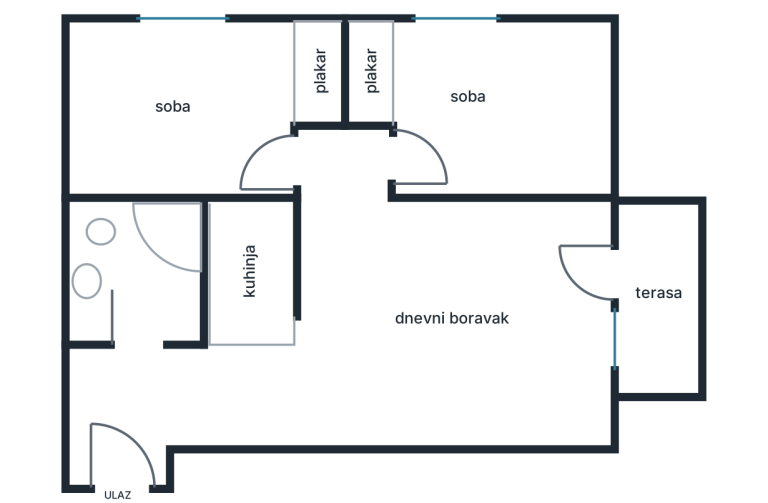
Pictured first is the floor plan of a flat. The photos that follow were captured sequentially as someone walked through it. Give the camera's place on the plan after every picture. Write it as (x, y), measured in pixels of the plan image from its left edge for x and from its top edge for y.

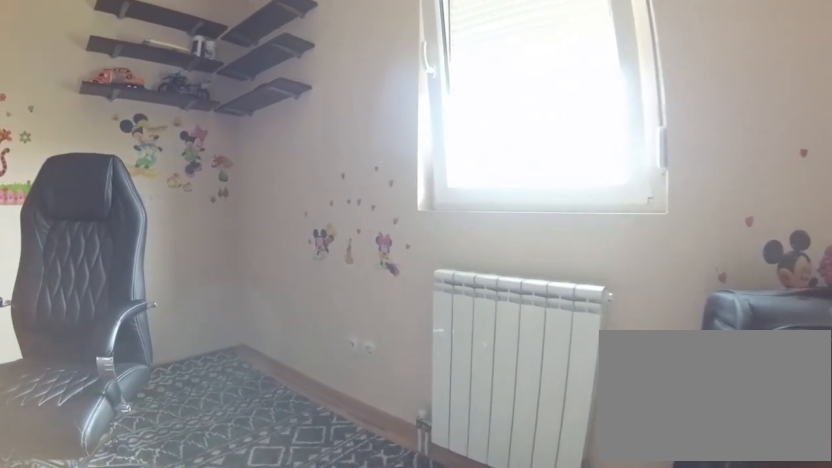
(256, 128)
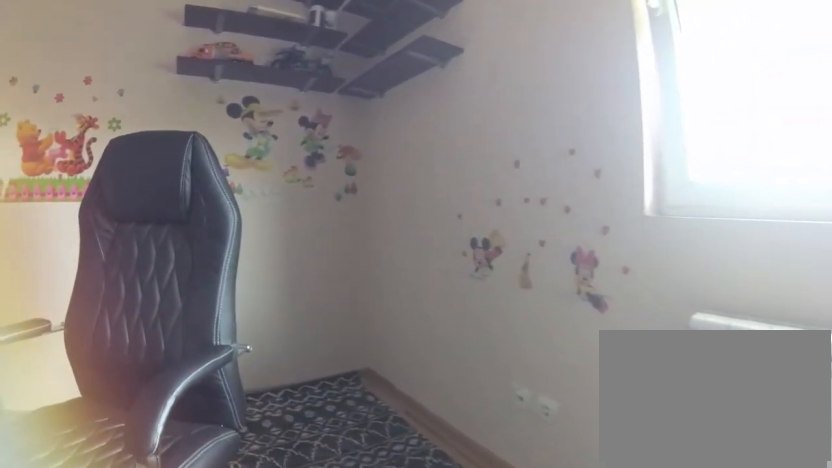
(229, 115)
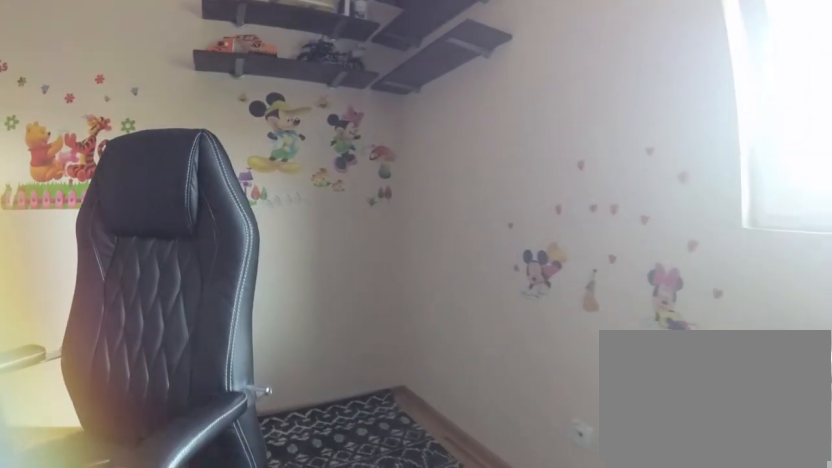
(220, 109)
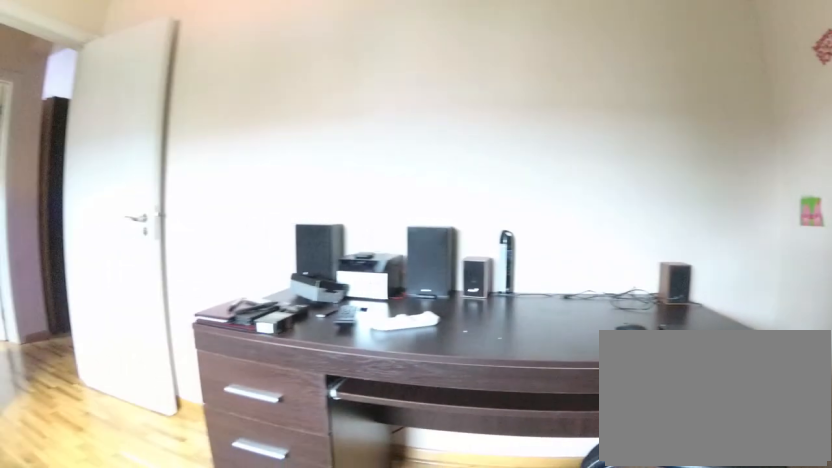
(151, 44)
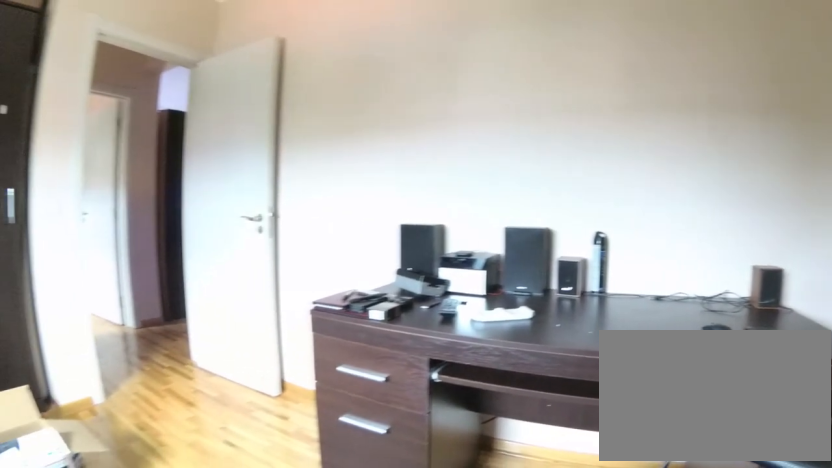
(144, 45)
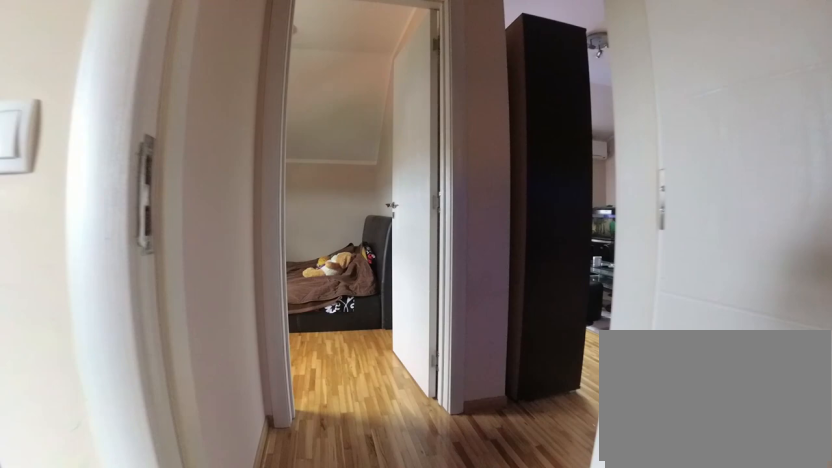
(213, 156)
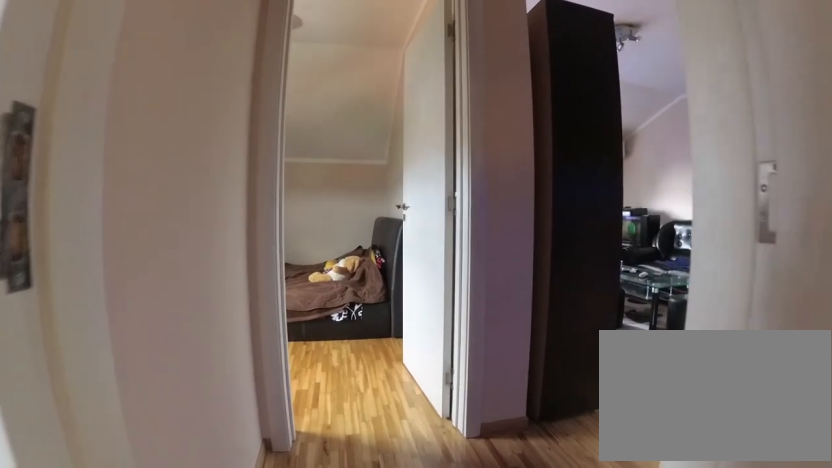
(225, 158)
